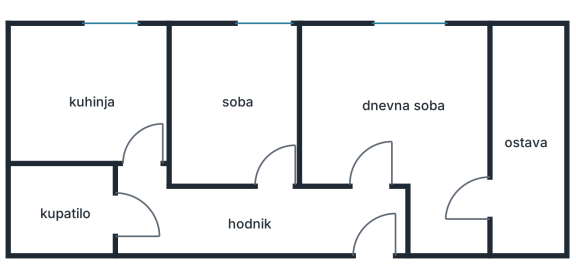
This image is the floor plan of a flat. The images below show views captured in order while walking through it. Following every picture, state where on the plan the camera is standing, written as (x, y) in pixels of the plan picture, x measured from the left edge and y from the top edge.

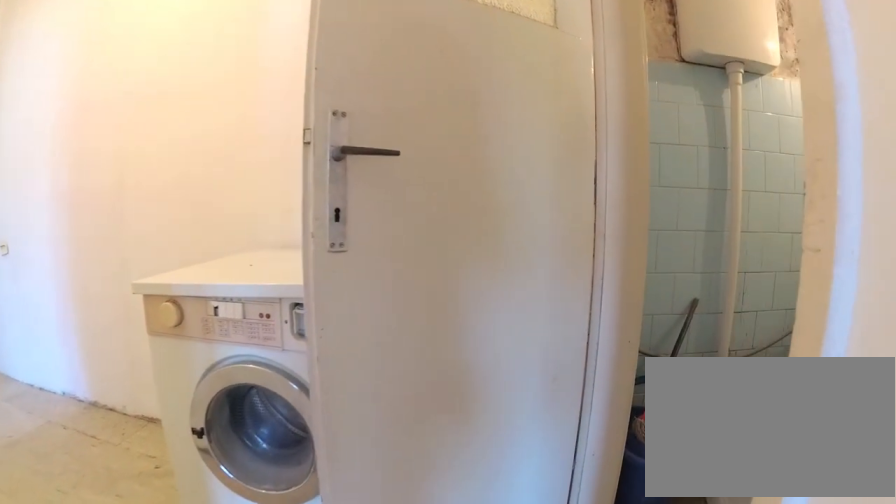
(140, 170)
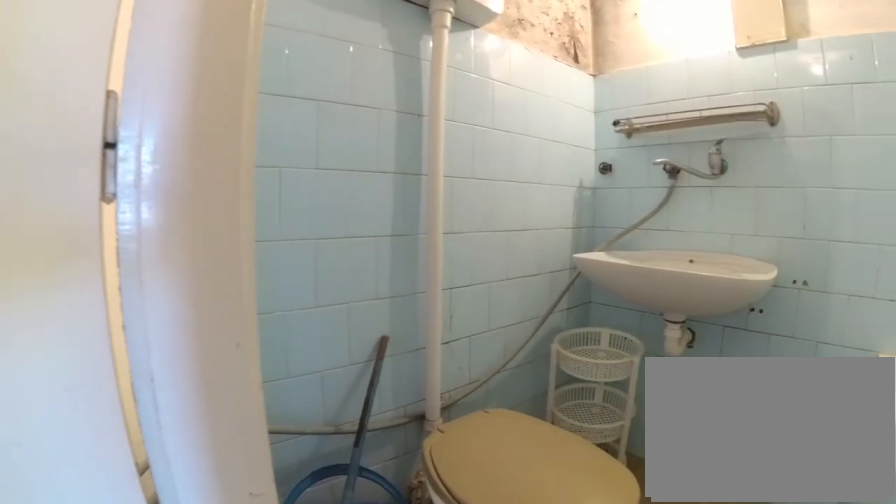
(127, 193)
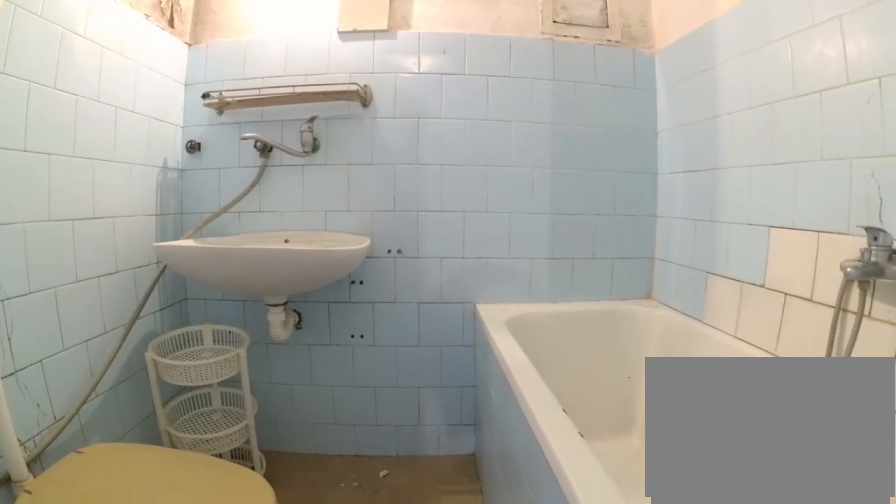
(110, 204)
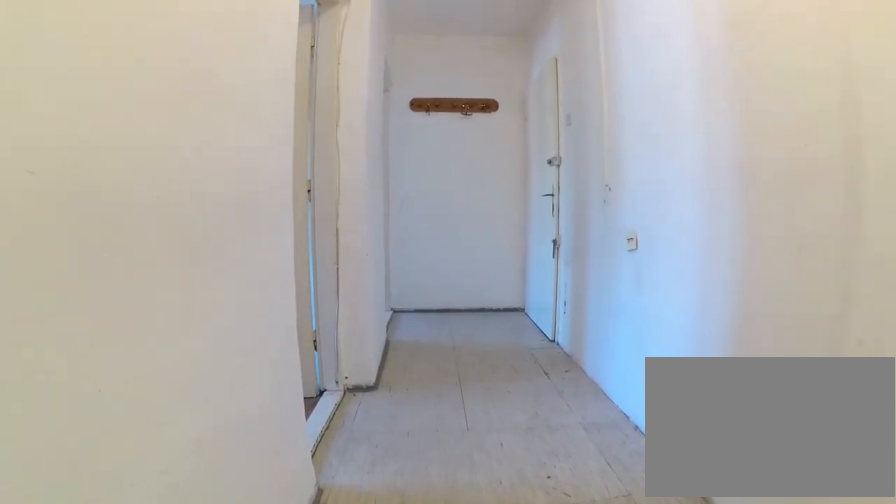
(167, 221)
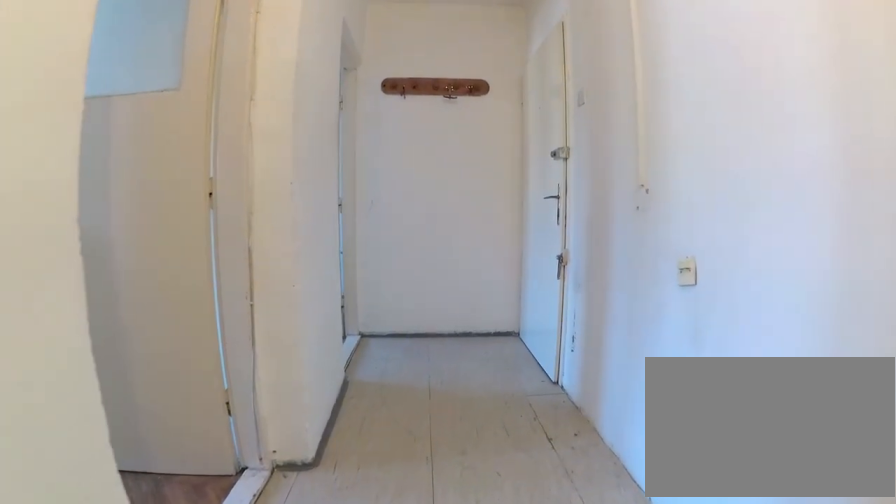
(211, 220)
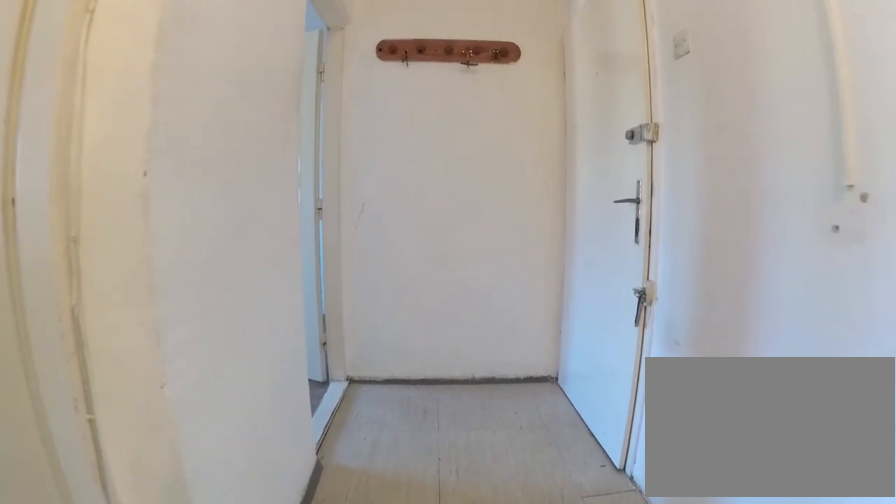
(270, 220)
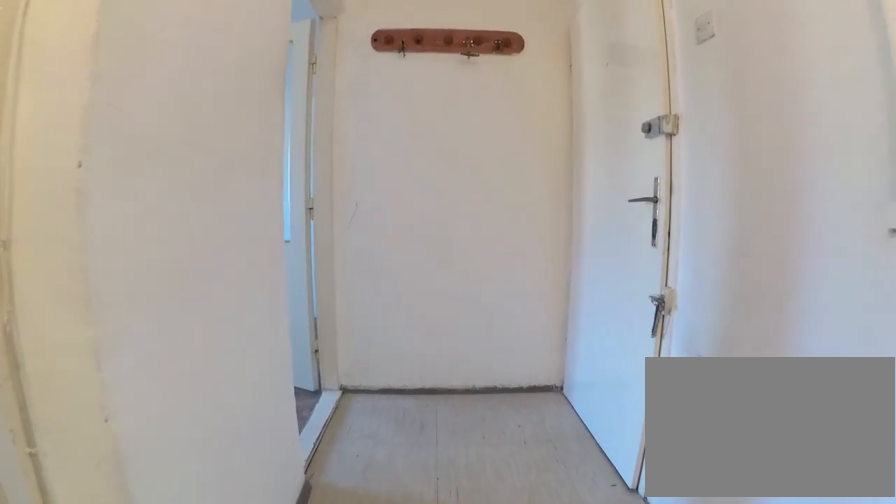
(284, 221)
